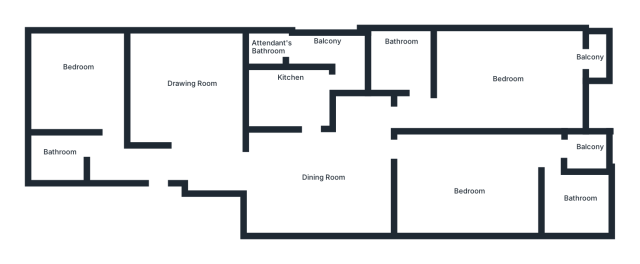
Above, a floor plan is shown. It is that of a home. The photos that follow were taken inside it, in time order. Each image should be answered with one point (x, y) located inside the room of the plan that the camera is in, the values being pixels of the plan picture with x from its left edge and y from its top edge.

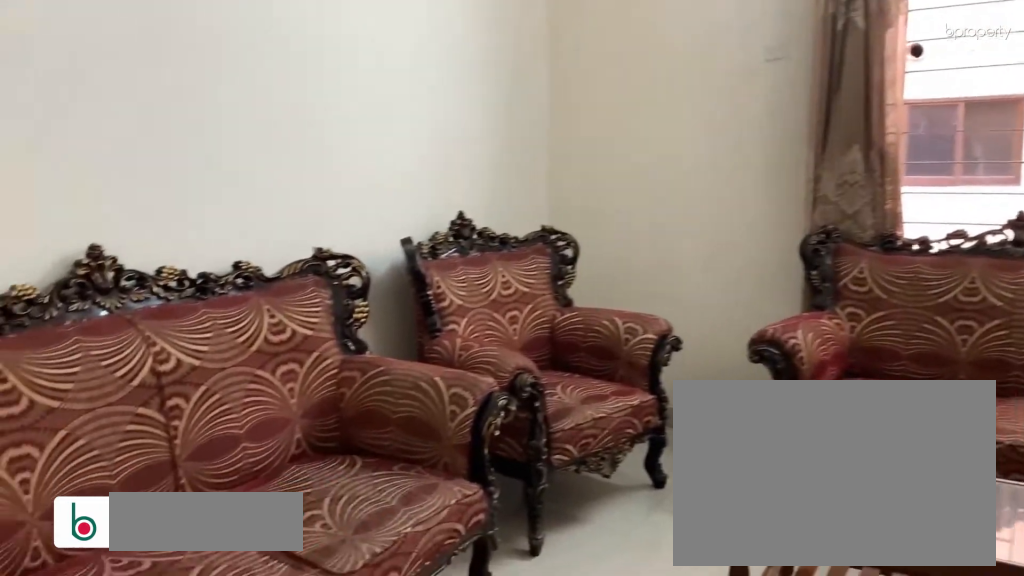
(183, 99)
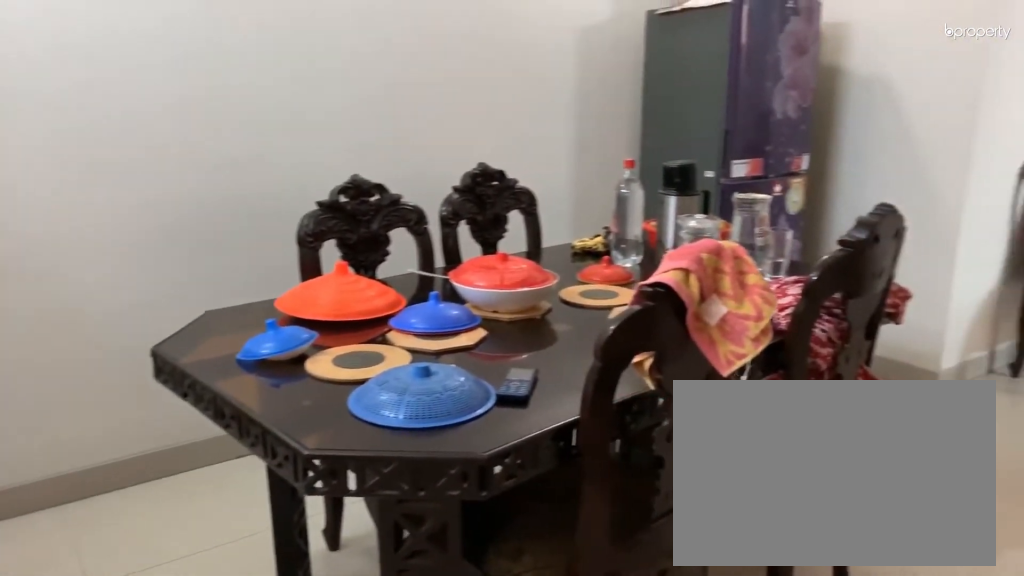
(315, 183)
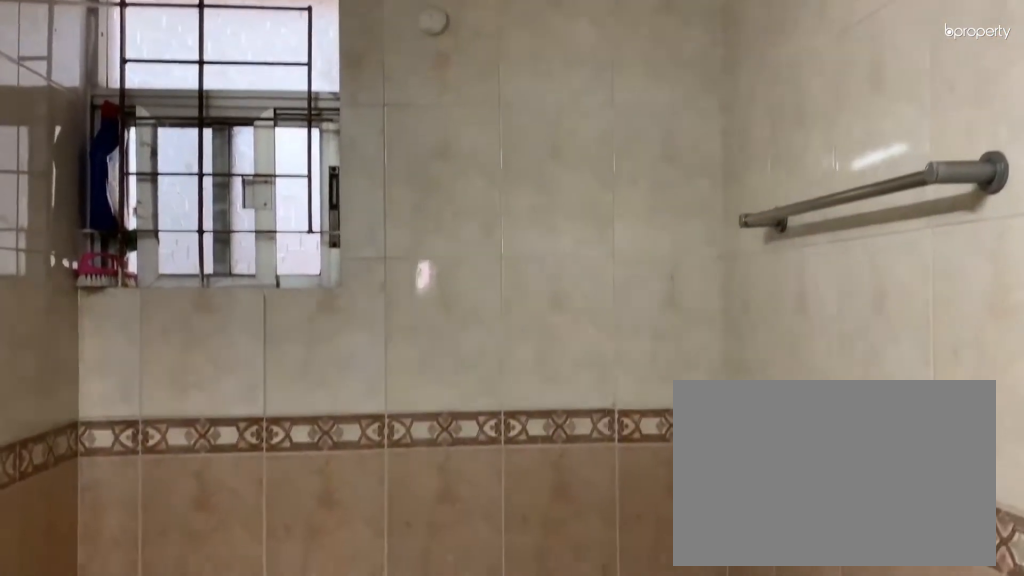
(59, 153)
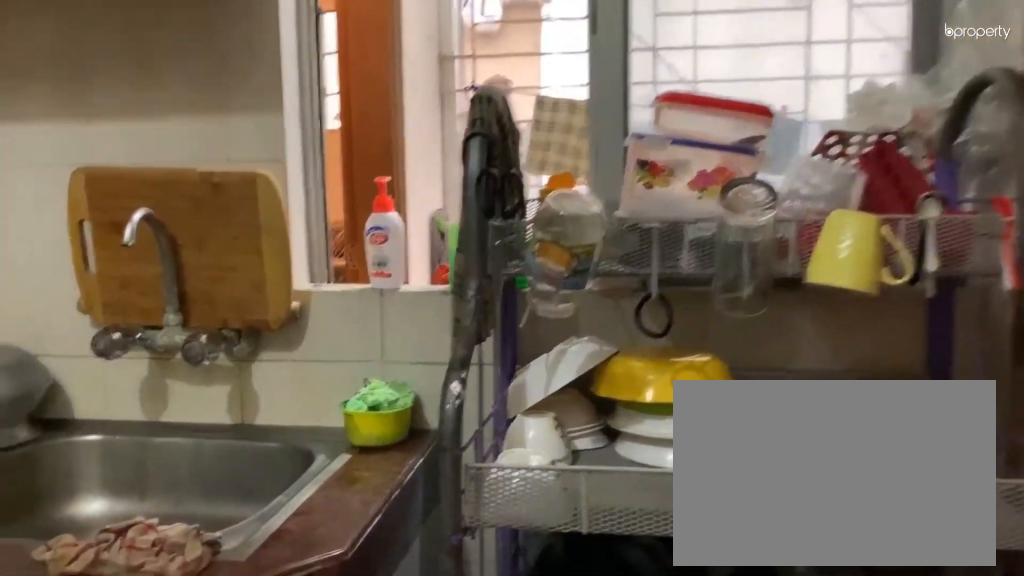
(300, 94)
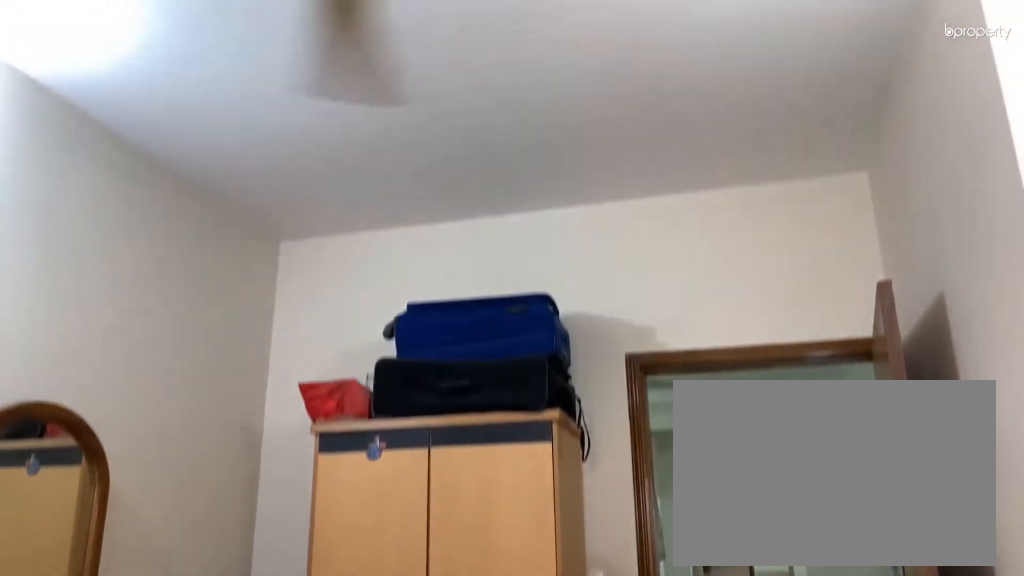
(474, 176)
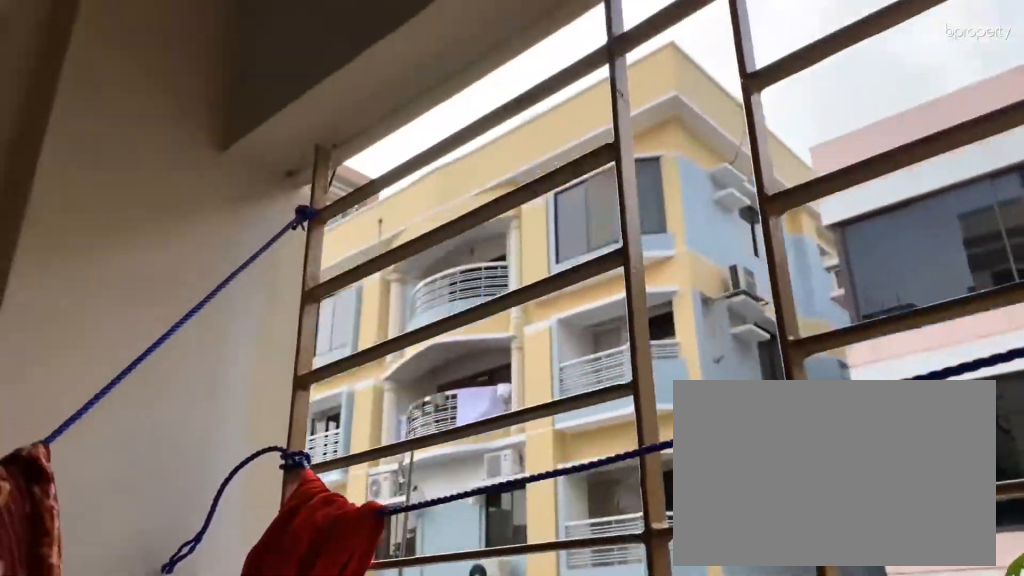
(587, 150)
